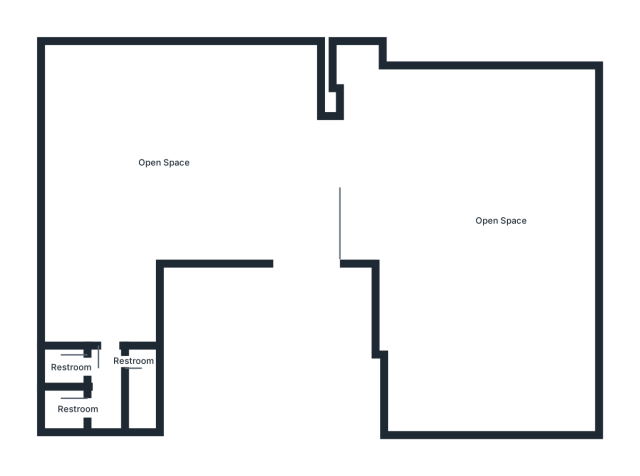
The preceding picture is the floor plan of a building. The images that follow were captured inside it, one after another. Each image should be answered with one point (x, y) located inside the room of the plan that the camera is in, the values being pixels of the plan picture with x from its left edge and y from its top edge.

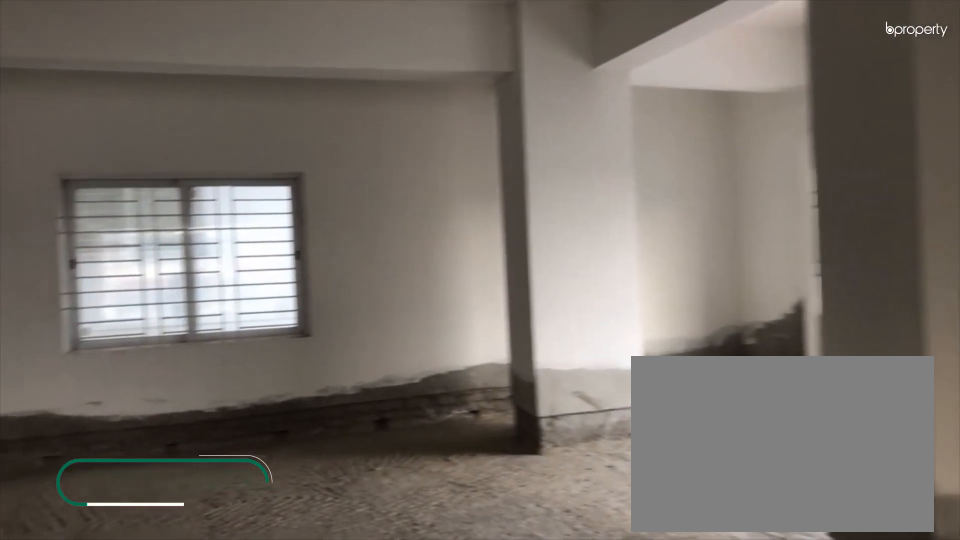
(160, 165)
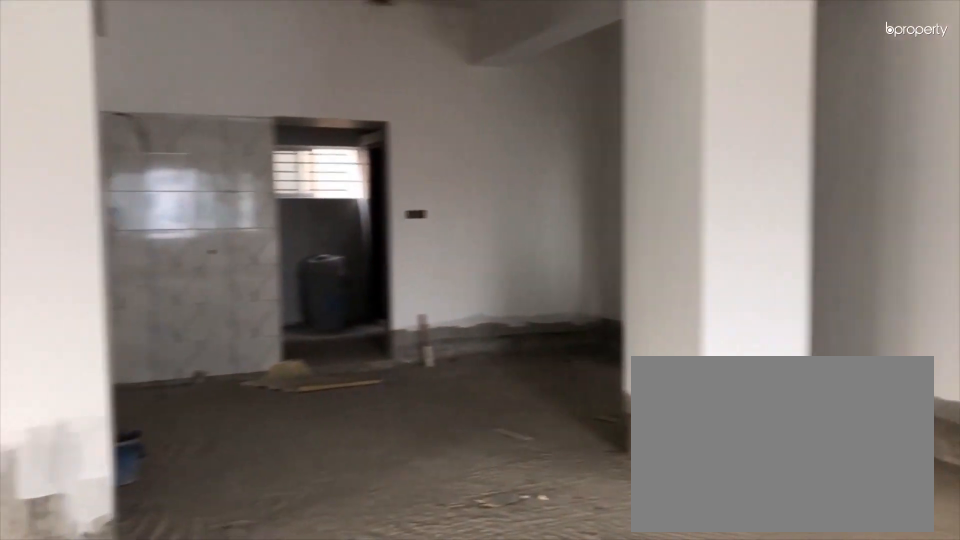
(160, 165)
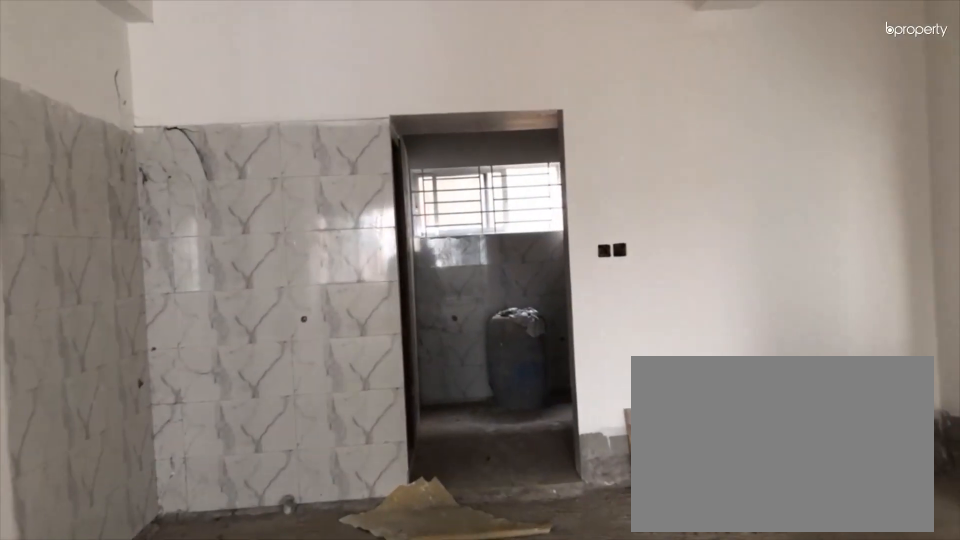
(107, 255)
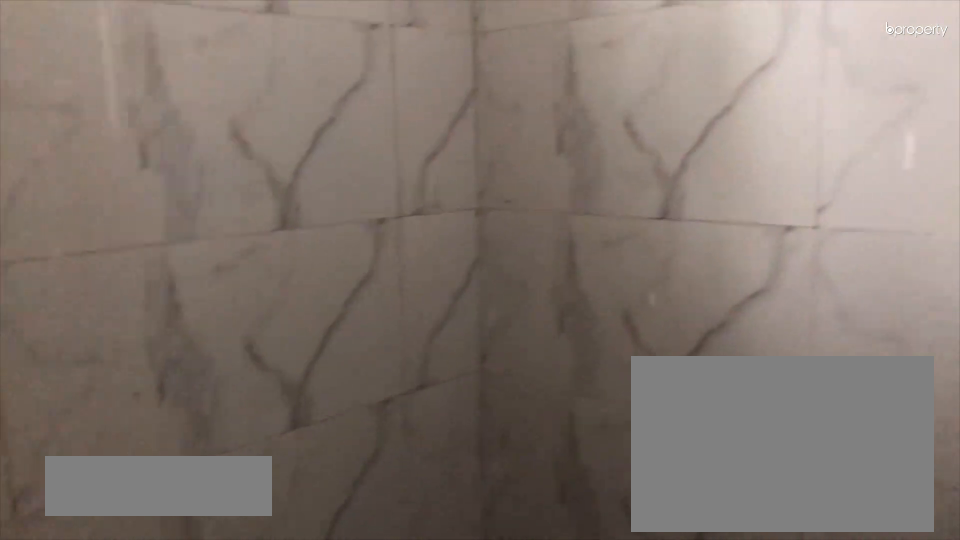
(108, 360)
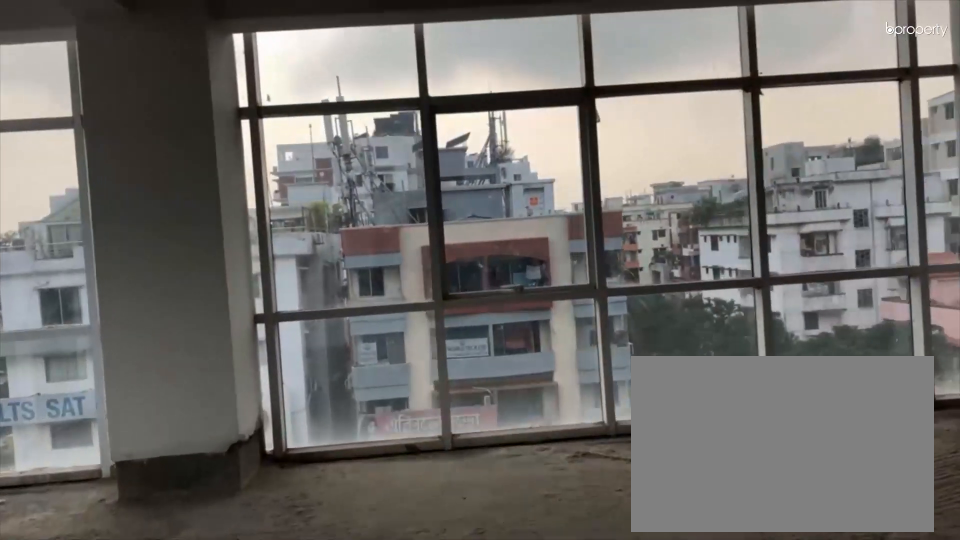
(465, 198)
